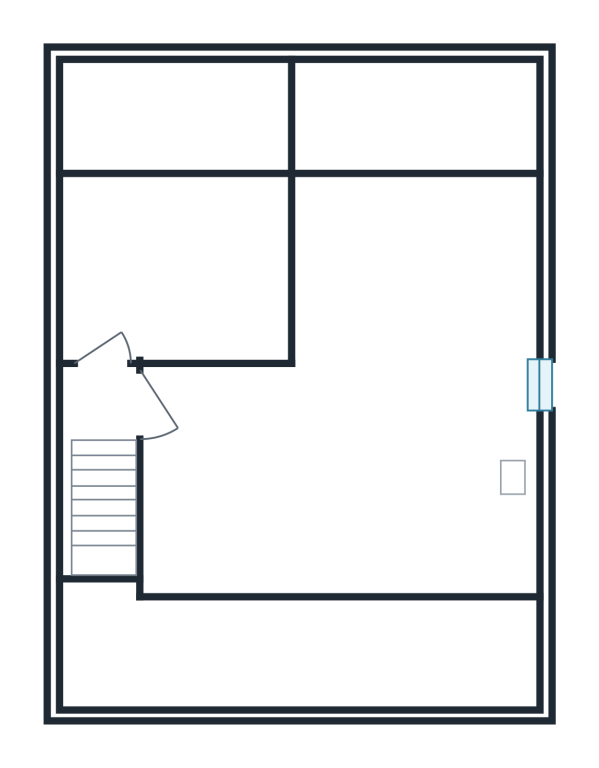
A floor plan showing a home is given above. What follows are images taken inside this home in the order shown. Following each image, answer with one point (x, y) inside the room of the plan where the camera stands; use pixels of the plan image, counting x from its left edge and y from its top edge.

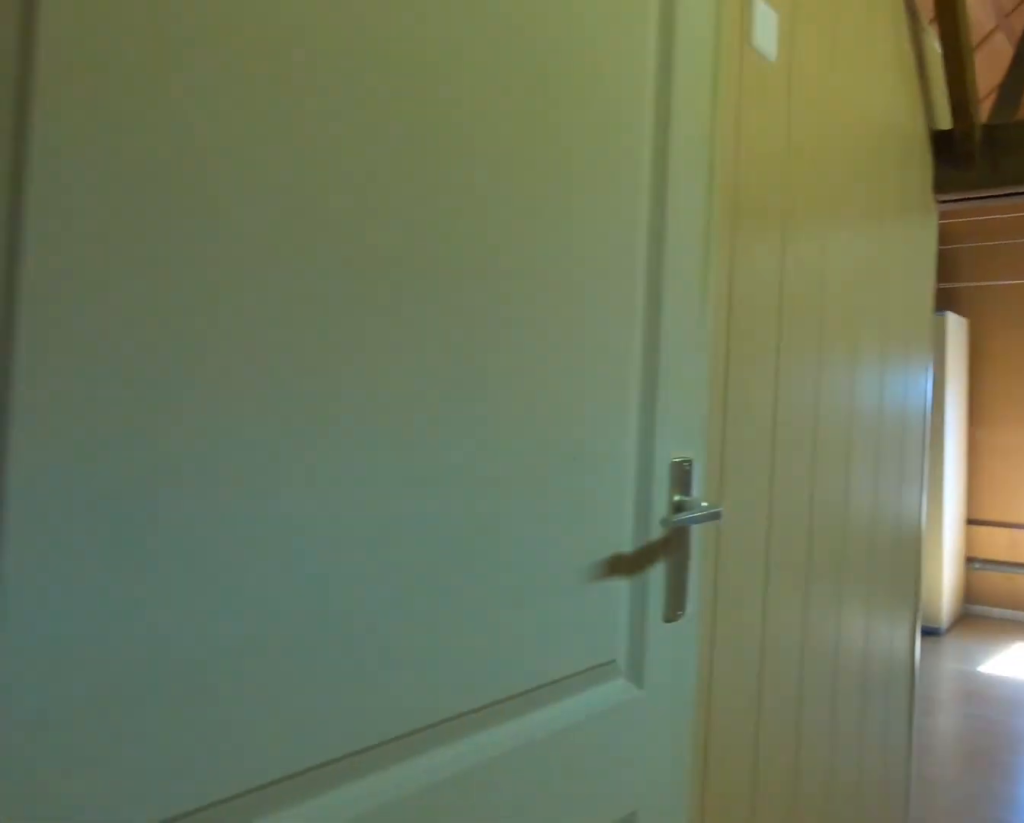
(103, 469)
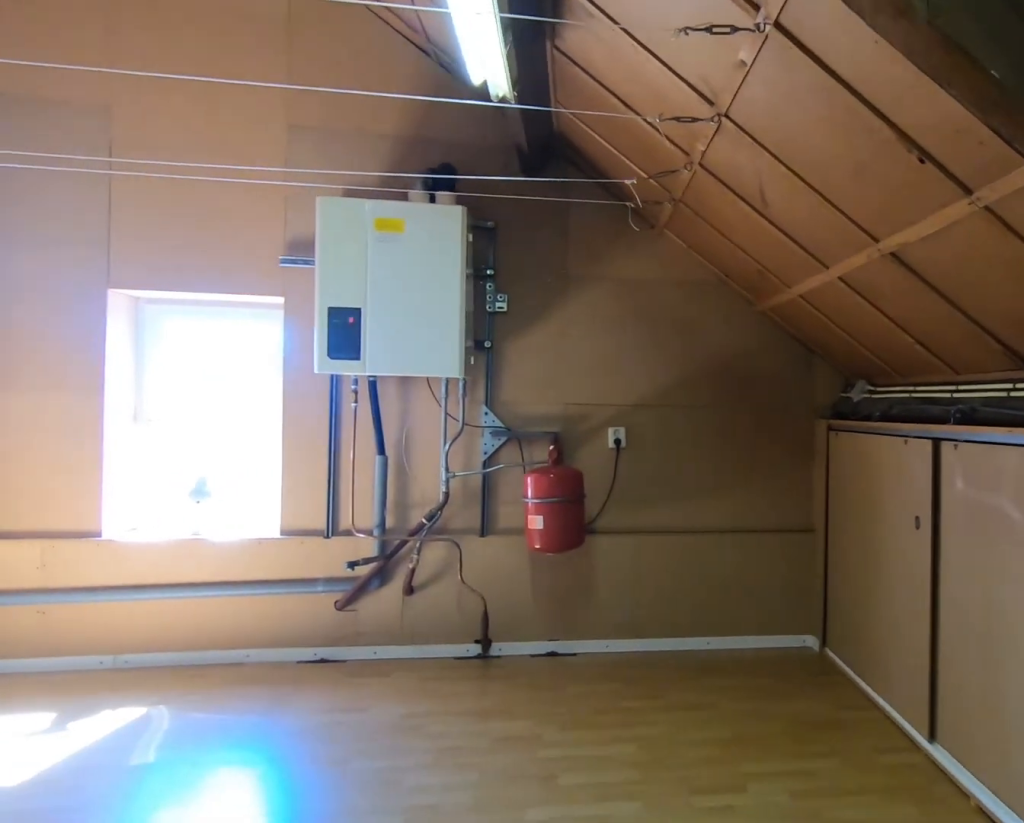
(336, 480)
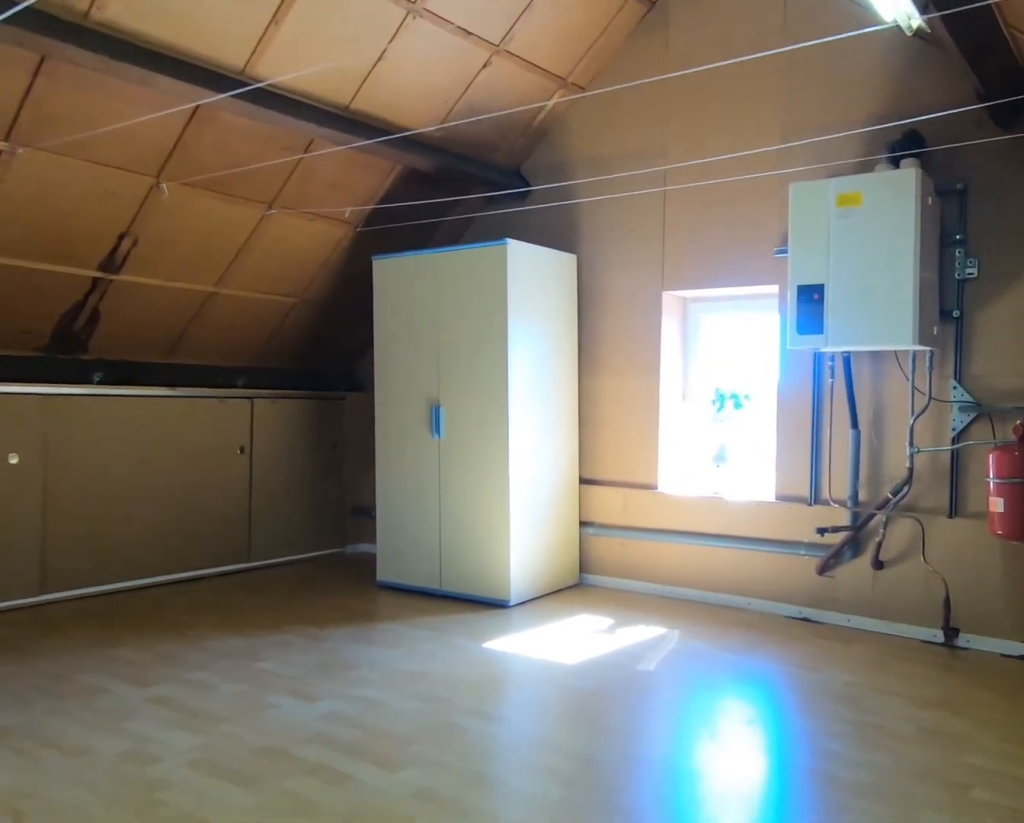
(336, 480)
